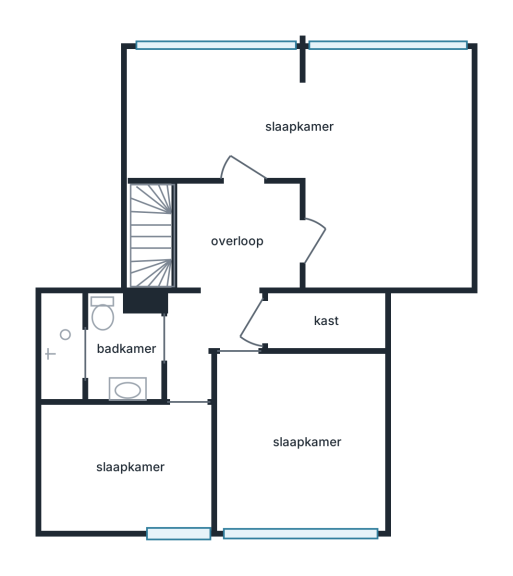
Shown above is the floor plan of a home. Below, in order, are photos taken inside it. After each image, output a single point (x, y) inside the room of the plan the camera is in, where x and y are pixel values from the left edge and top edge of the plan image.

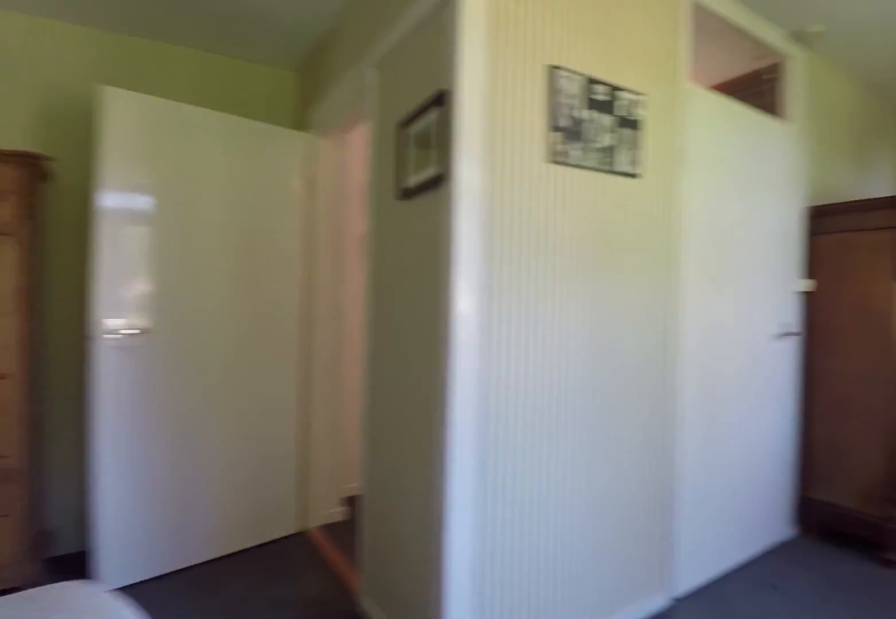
(321, 142)
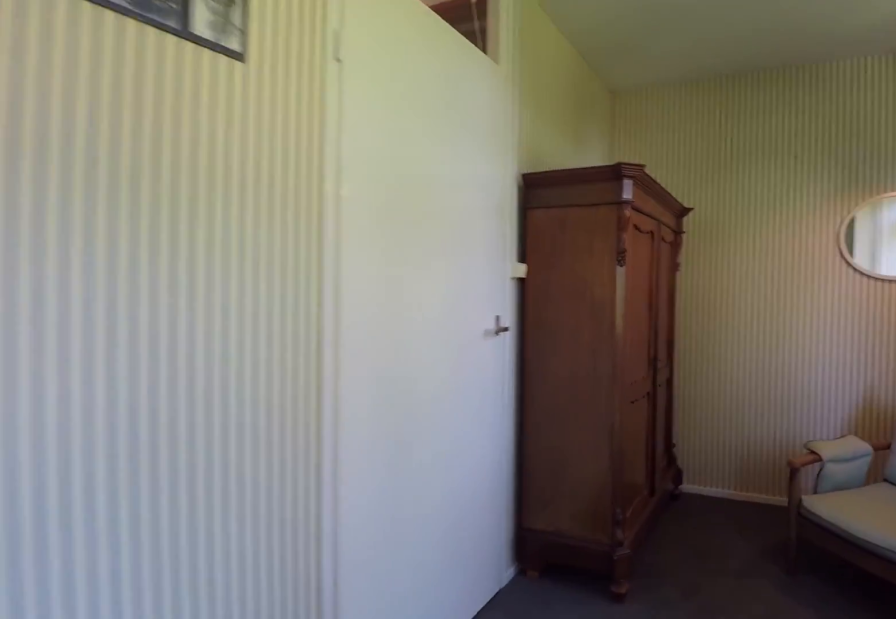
(321, 142)
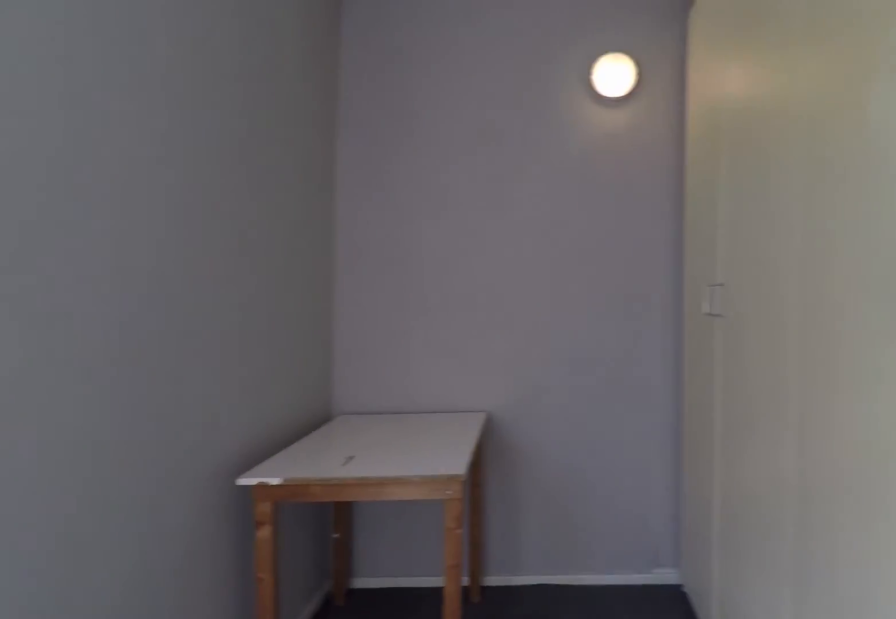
(127, 466)
